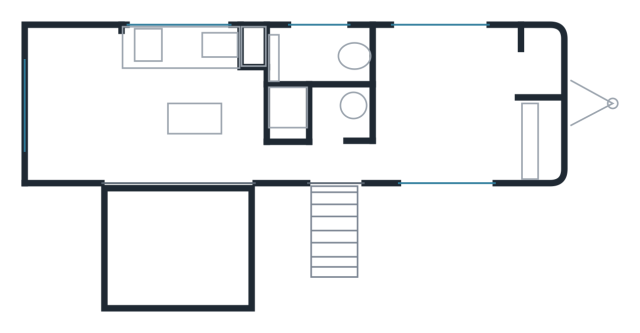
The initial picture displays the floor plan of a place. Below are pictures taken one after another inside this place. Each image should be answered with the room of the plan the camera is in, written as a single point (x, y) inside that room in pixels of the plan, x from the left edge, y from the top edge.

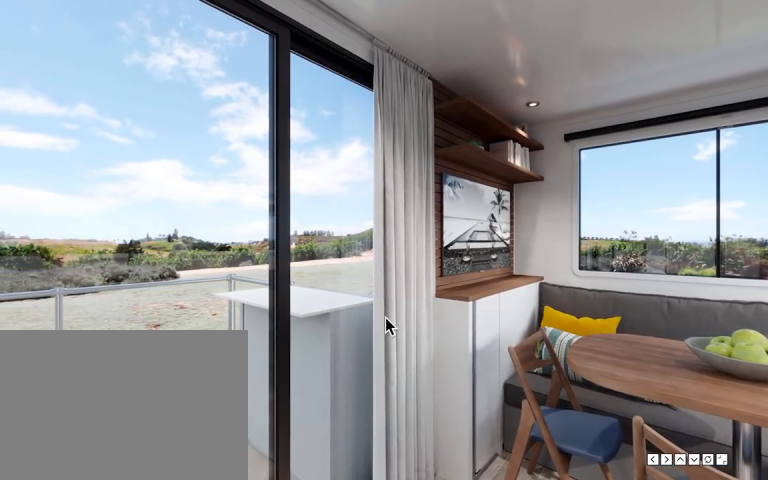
(193, 110)
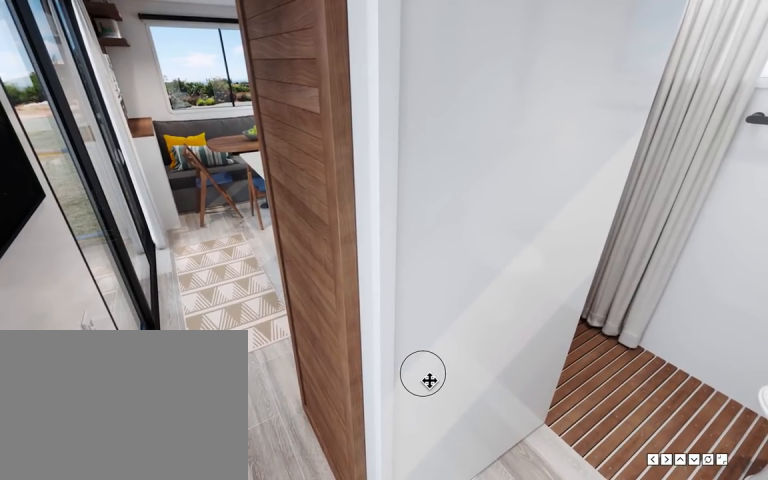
(321, 163)
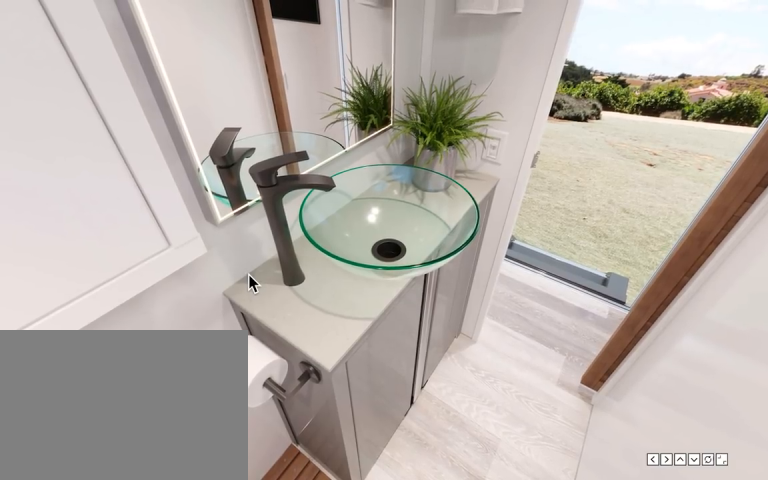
(325, 91)
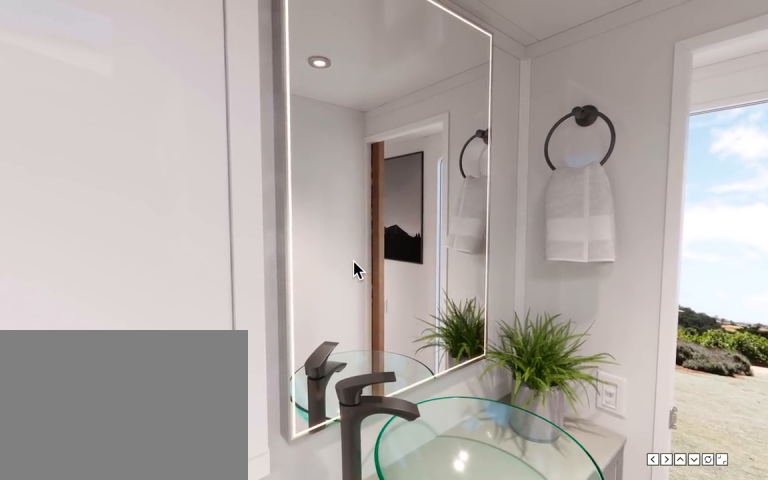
(321, 111)
